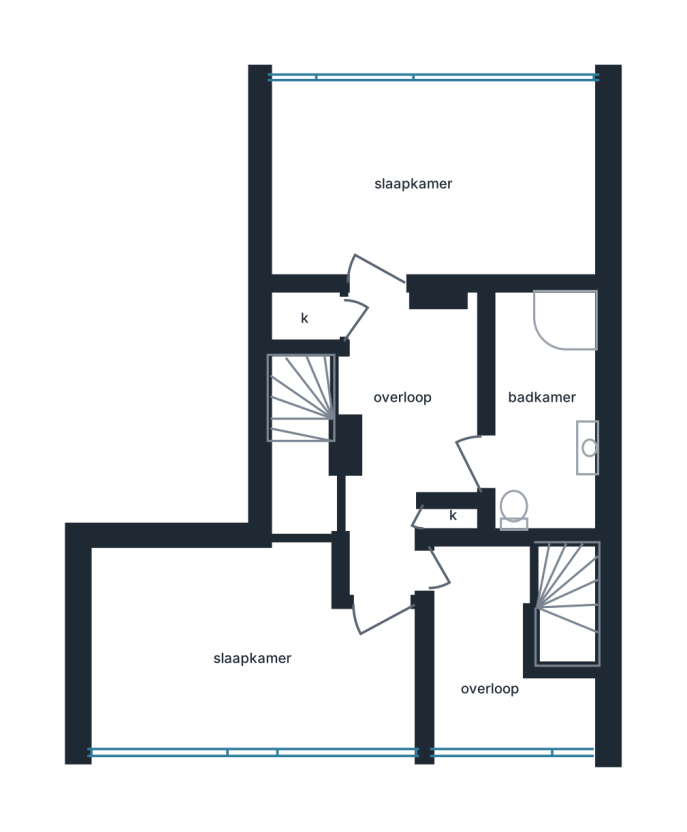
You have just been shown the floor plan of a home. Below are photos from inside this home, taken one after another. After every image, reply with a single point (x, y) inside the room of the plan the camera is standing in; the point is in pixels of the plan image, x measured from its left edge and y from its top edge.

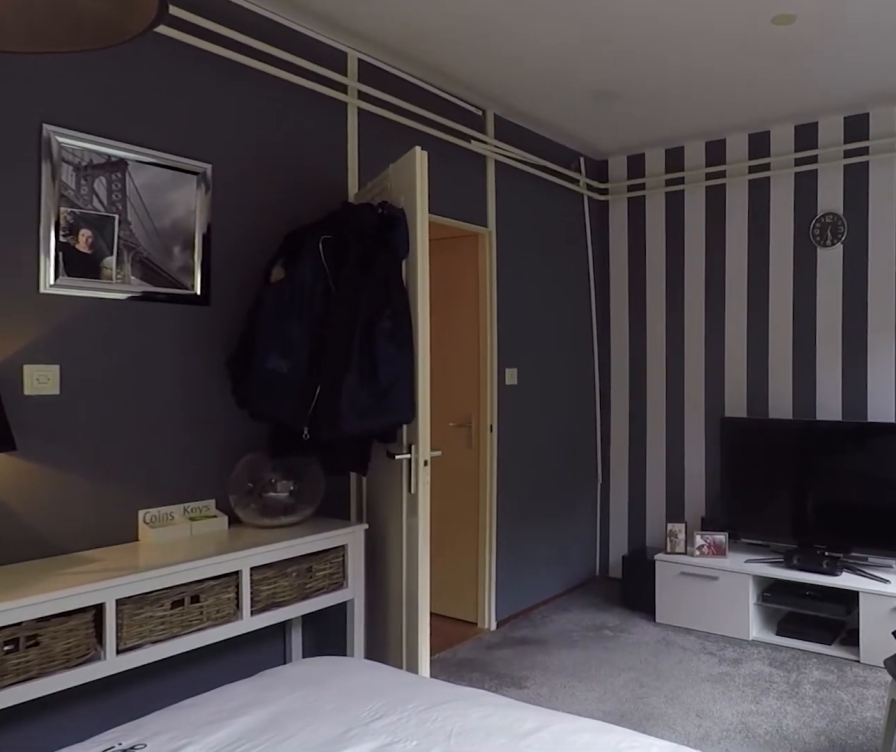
(435, 183)
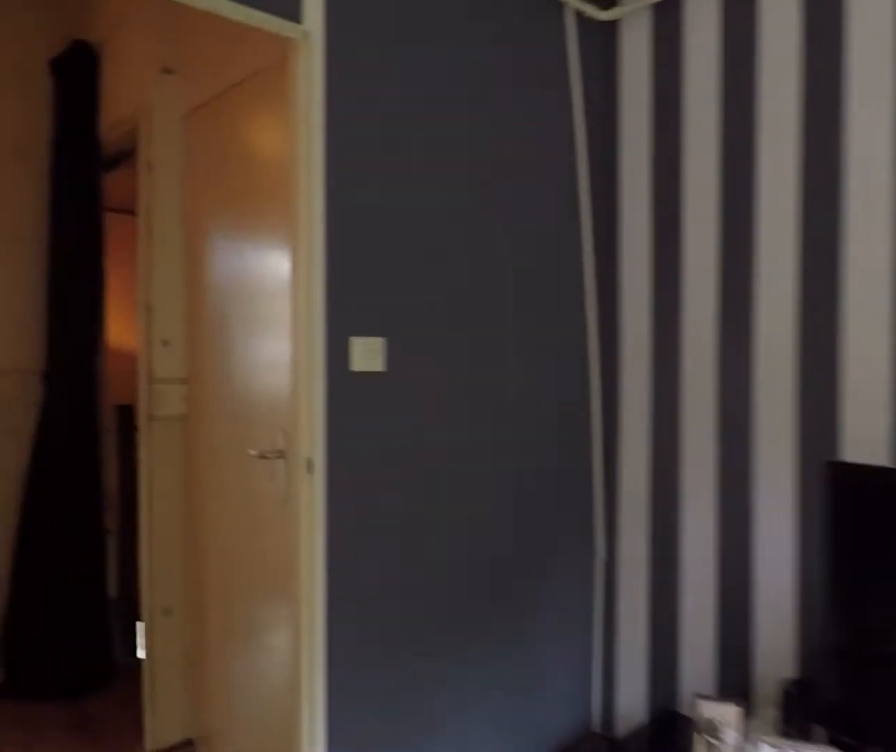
(435, 183)
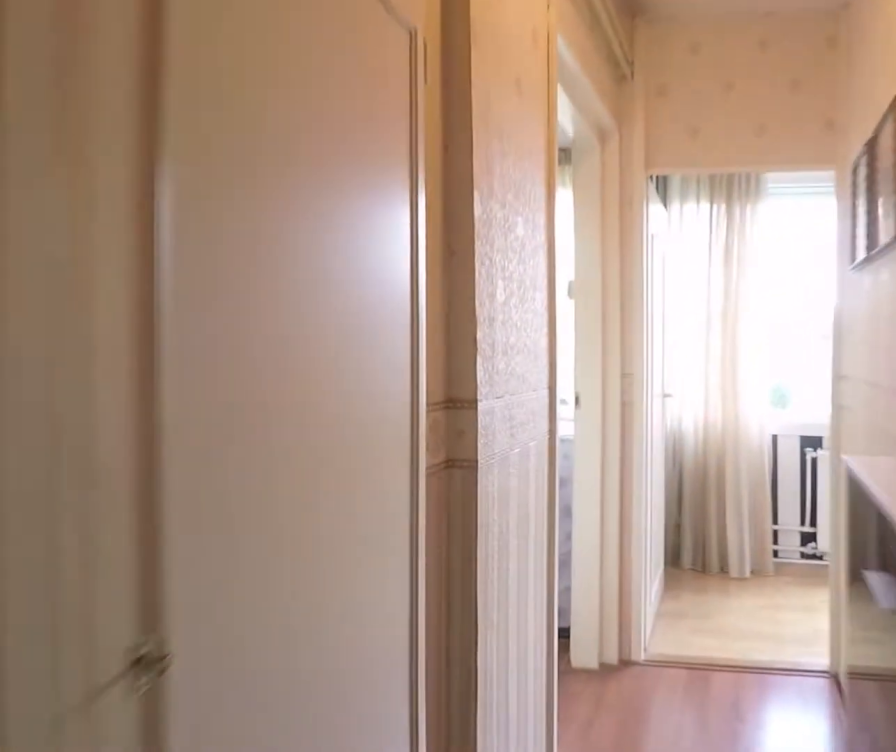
(405, 427)
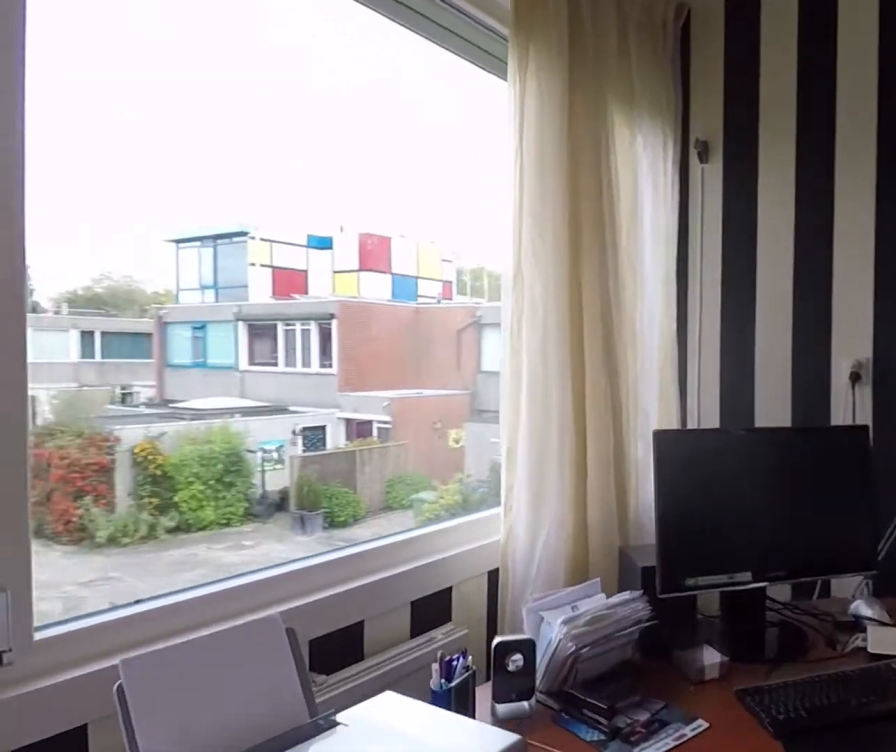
(353, 670)
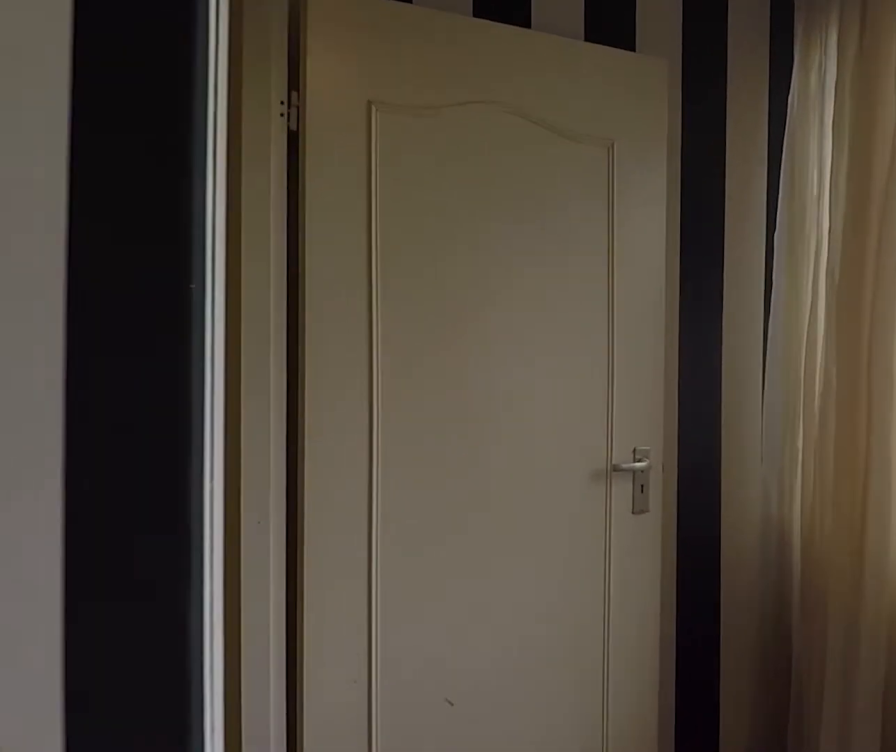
(353, 670)
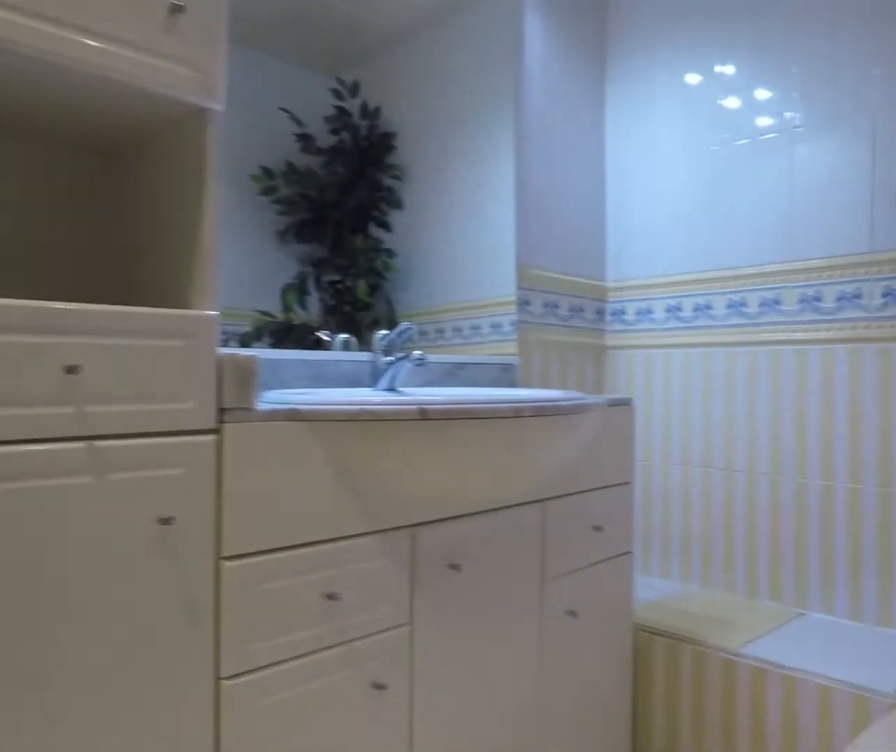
(562, 515)
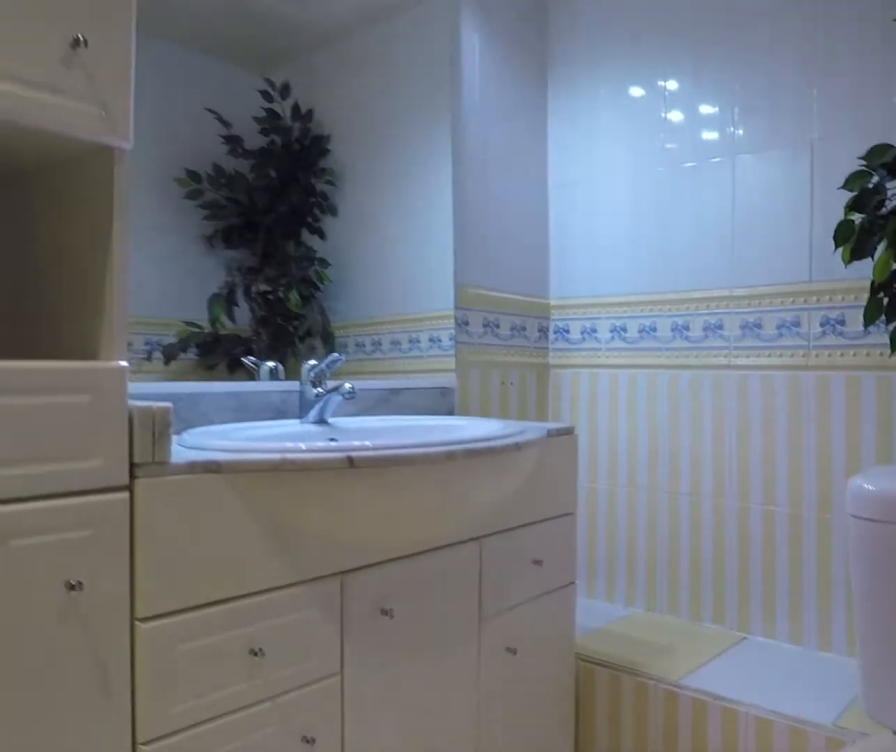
(523, 417)
